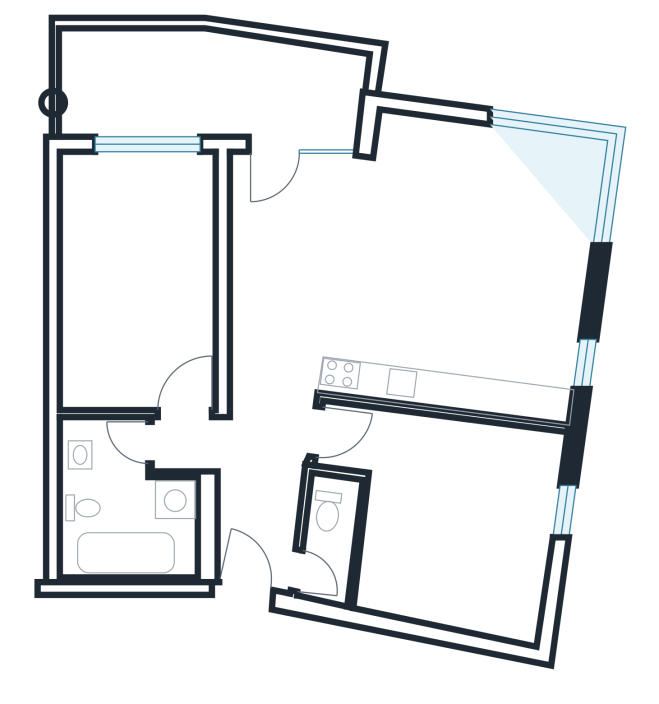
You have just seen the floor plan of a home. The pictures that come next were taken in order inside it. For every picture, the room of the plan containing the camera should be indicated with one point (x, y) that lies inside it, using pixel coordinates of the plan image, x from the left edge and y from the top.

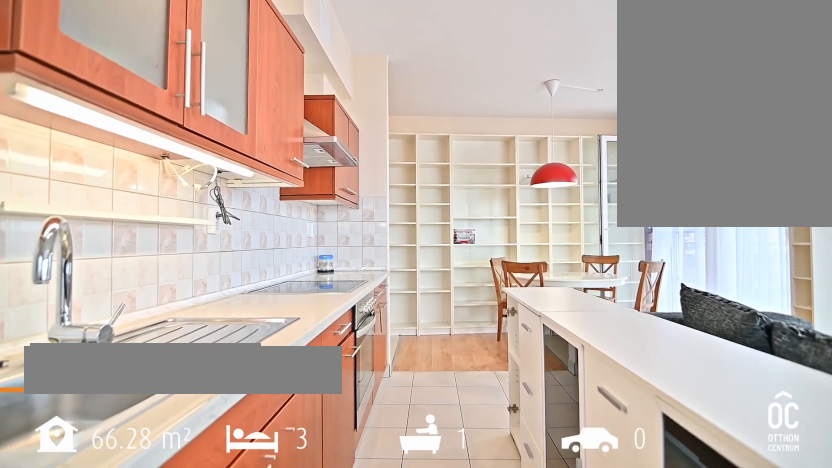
(453, 363)
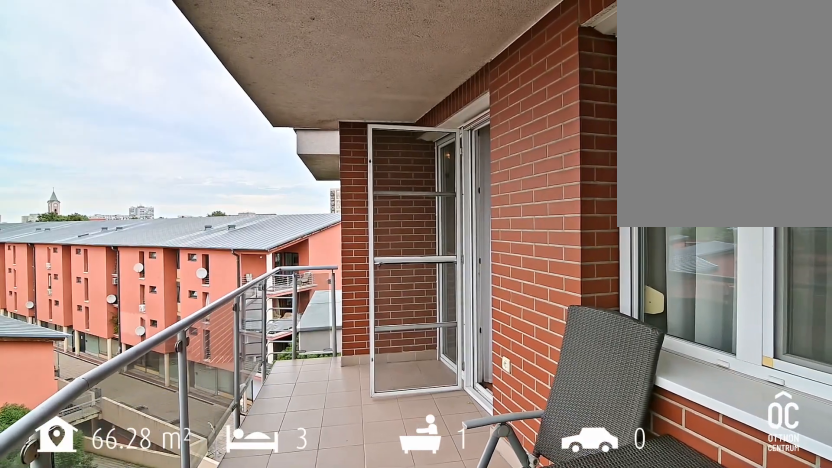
(202, 81)
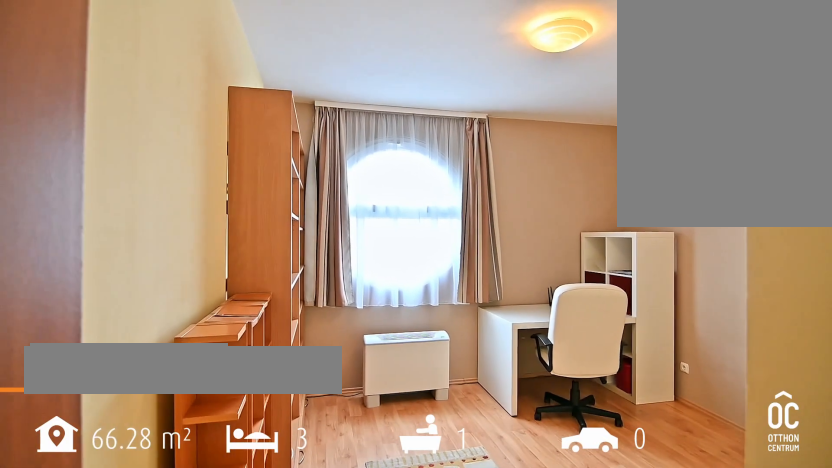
(444, 522)
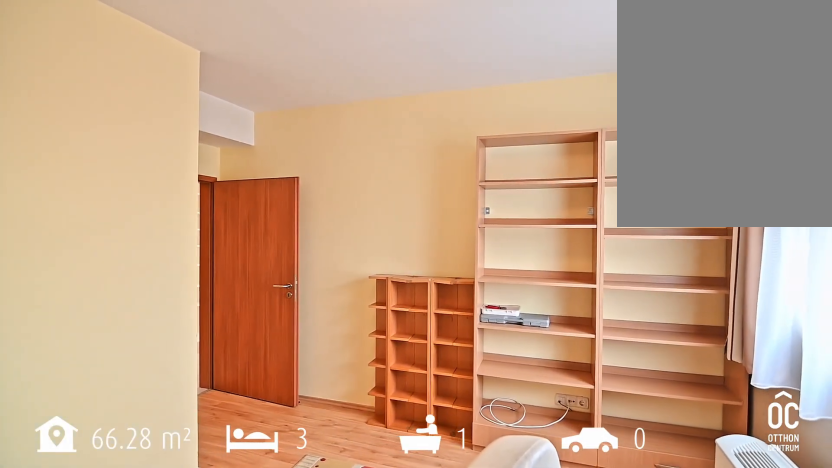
(443, 522)
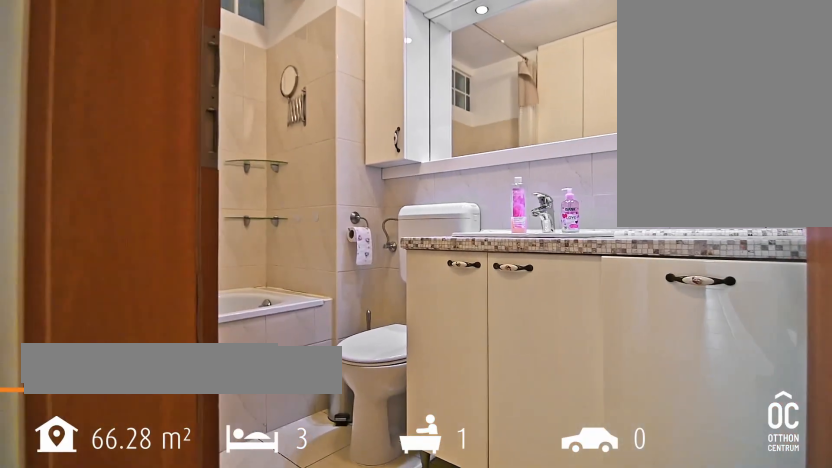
(119, 500)
